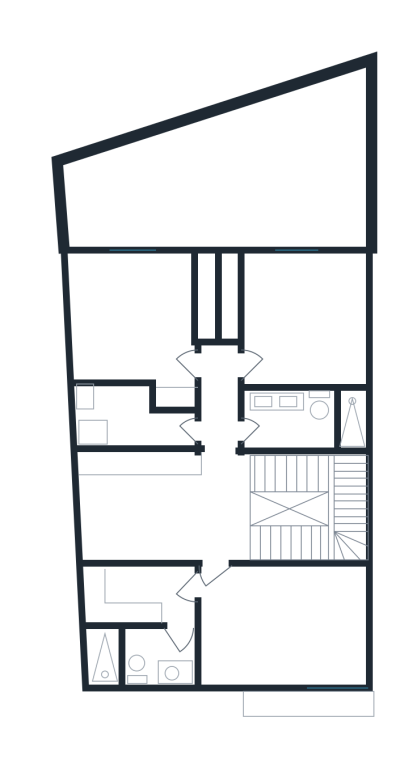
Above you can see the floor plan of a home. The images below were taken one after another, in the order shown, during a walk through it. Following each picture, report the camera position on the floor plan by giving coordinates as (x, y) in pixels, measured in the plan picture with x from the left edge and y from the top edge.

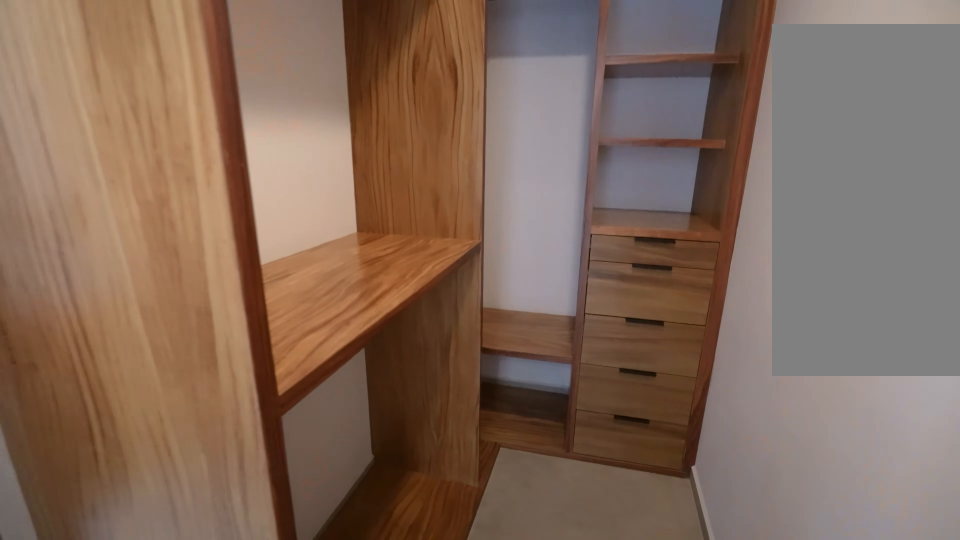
(151, 593)
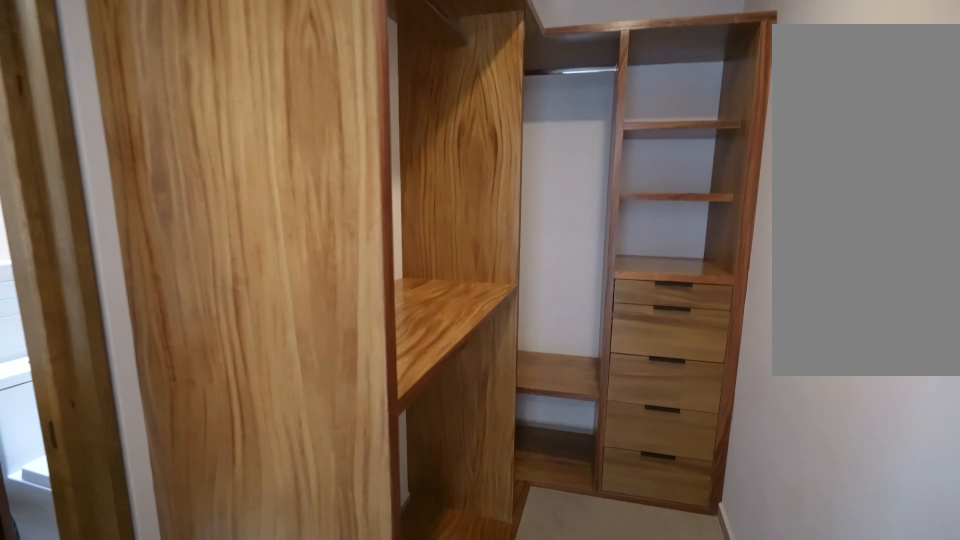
(157, 592)
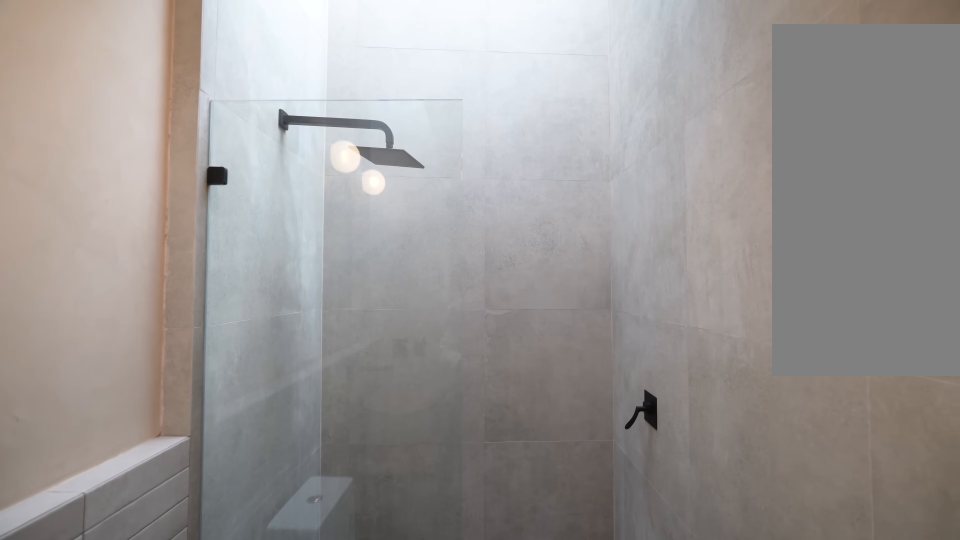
(165, 638)
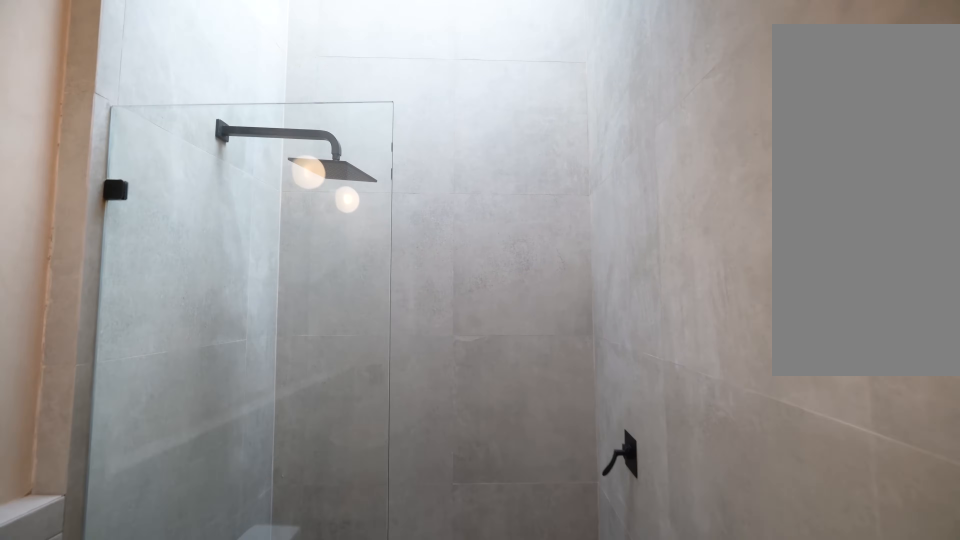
(164, 638)
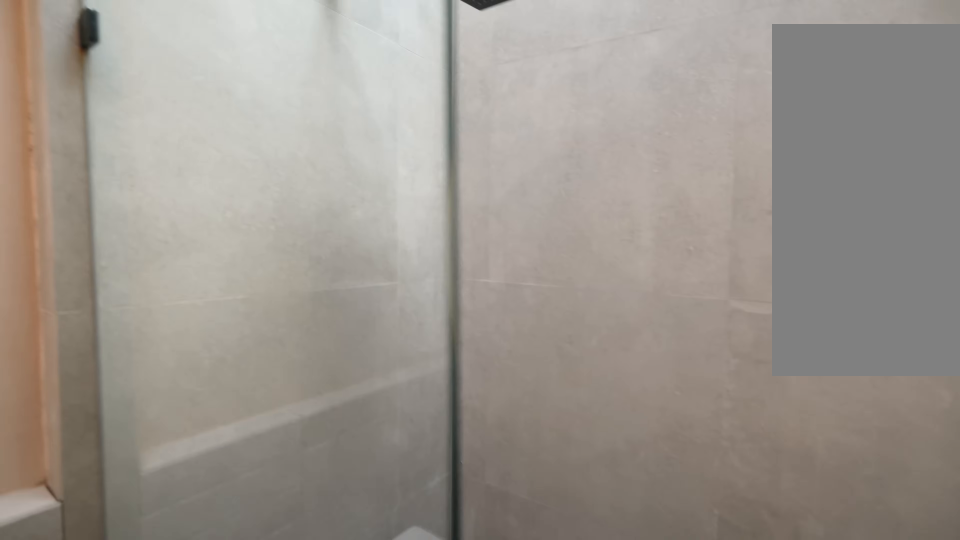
(115, 647)
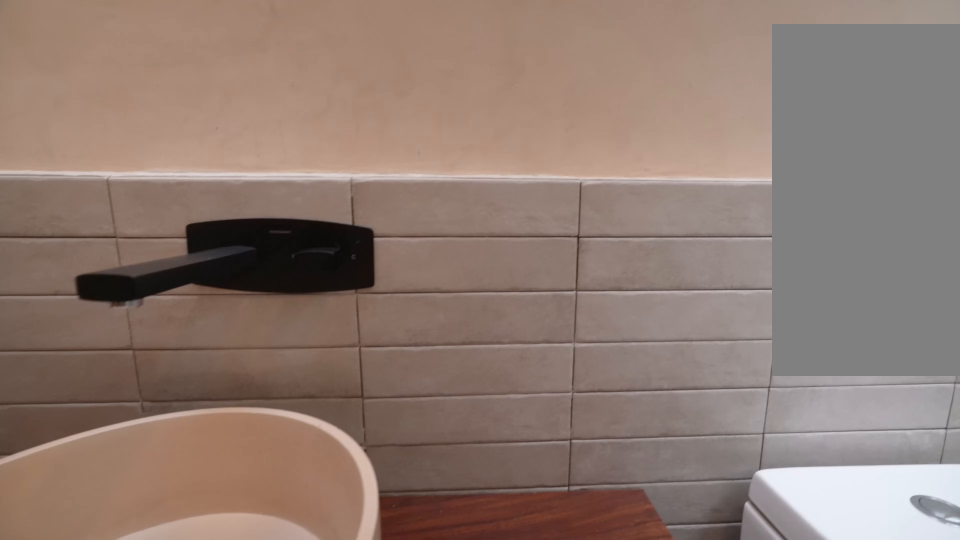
(140, 662)
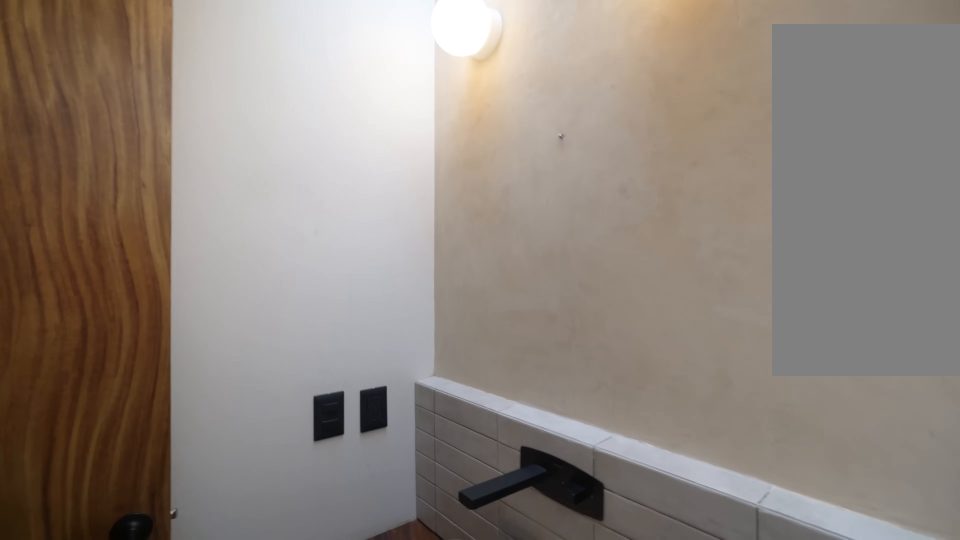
(150, 652)
